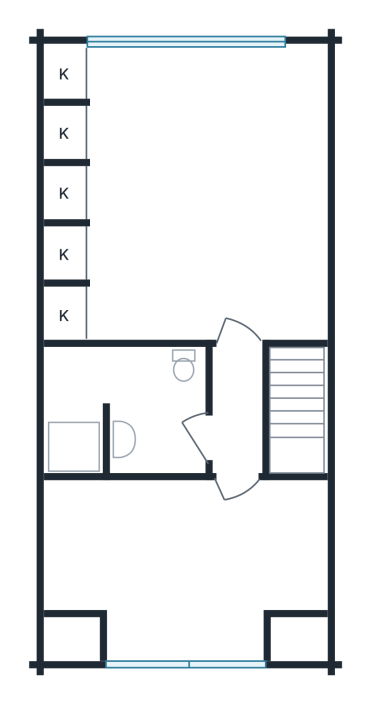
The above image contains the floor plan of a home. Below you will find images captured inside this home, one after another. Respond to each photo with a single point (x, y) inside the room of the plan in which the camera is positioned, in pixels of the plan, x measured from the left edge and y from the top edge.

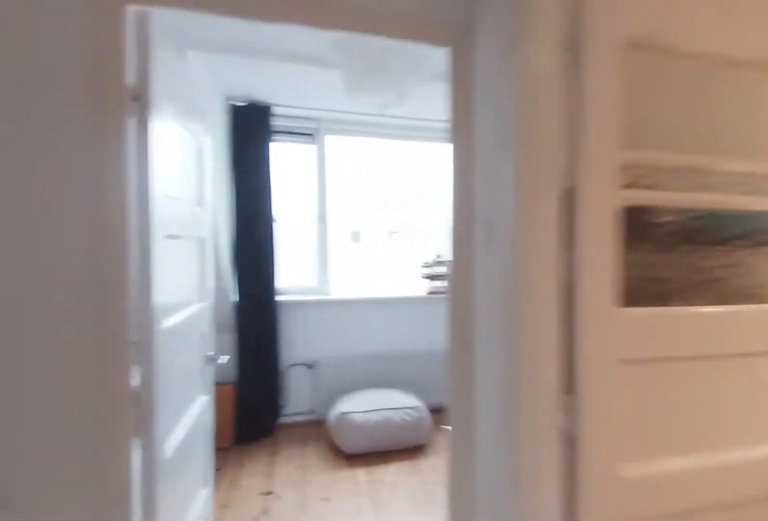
(245, 413)
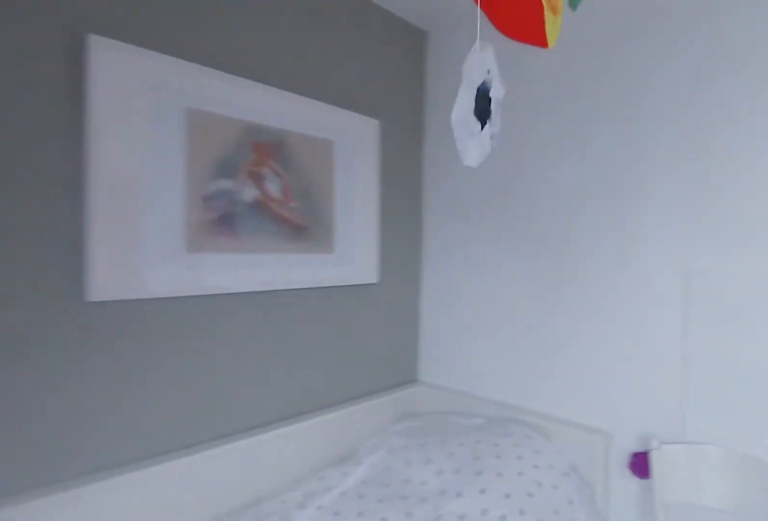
(186, 561)
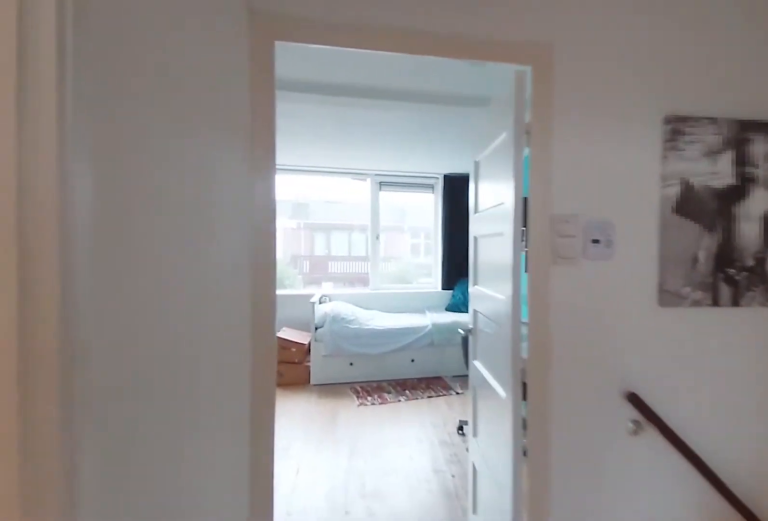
(245, 413)
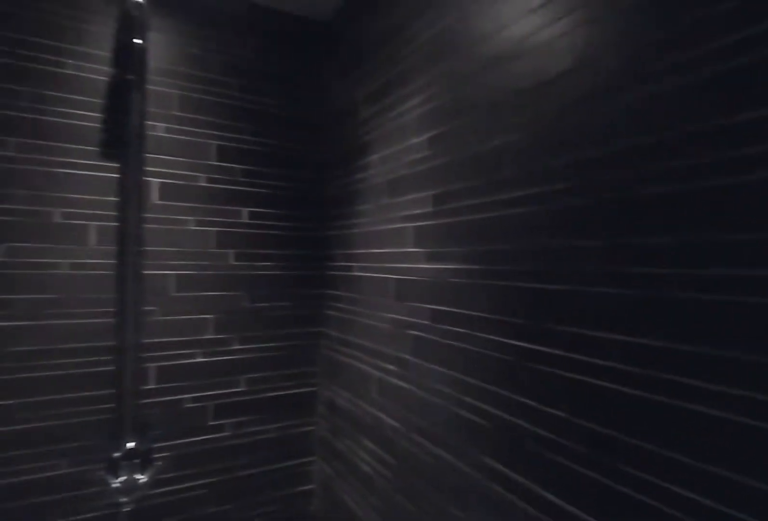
(98, 422)
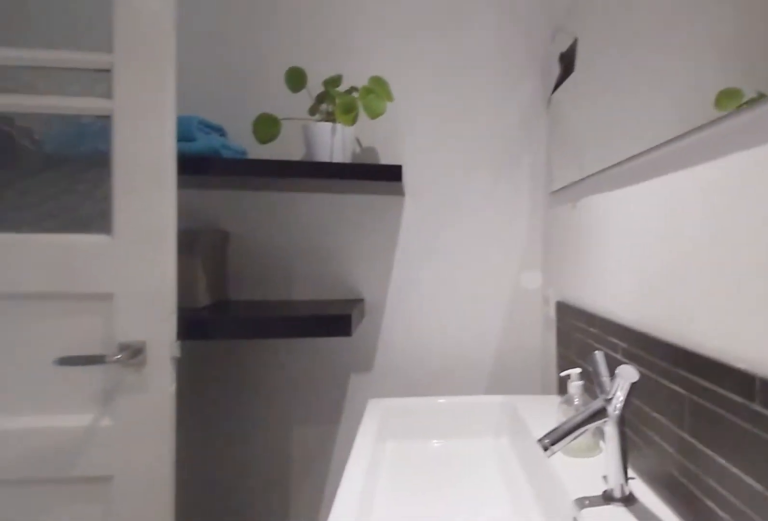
(98, 422)
